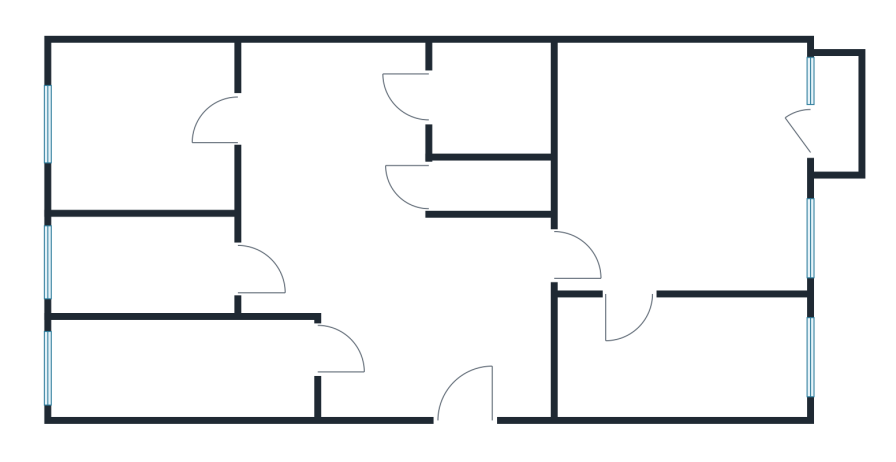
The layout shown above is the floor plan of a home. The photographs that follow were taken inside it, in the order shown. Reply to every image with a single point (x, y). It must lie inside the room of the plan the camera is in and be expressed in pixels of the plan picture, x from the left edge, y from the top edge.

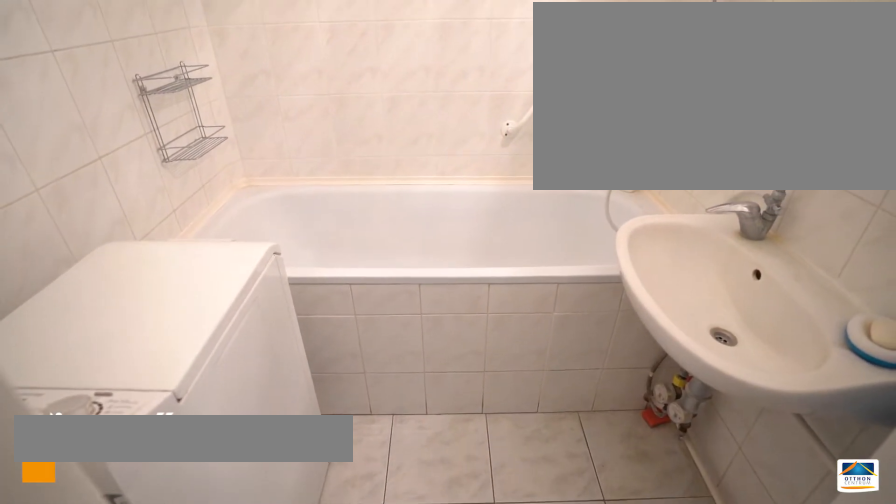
(486, 103)
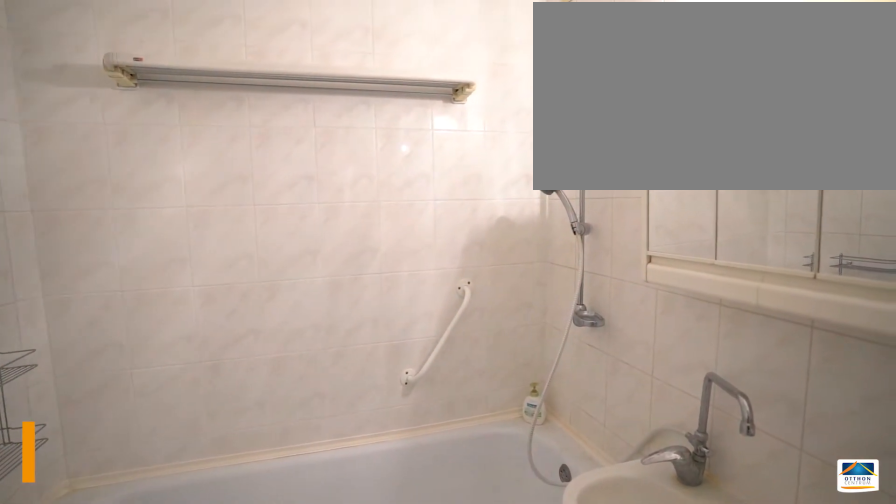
(486, 103)
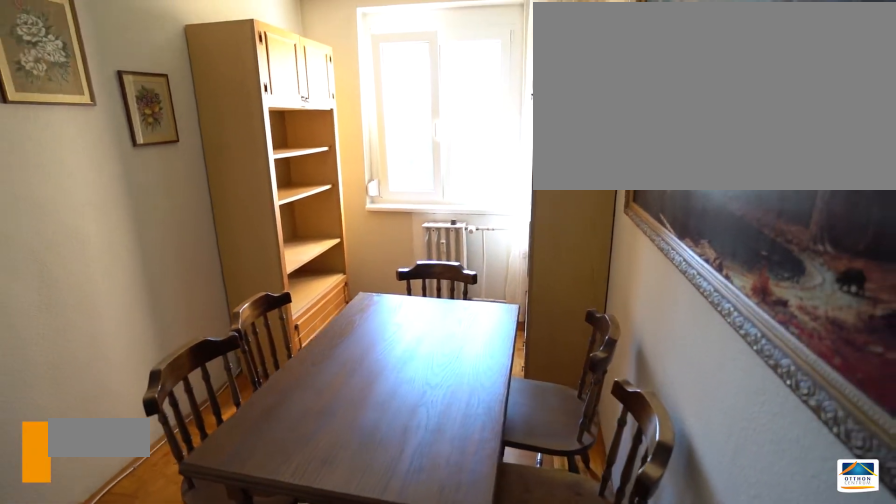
(672, 370)
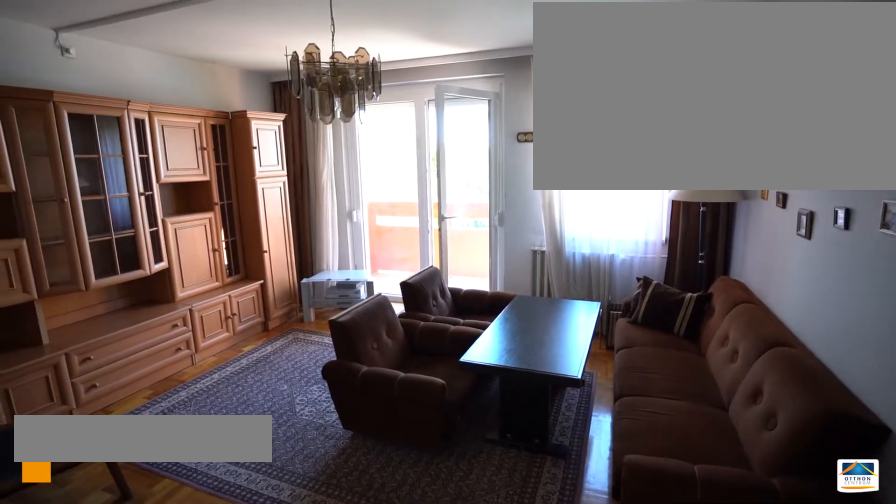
(683, 181)
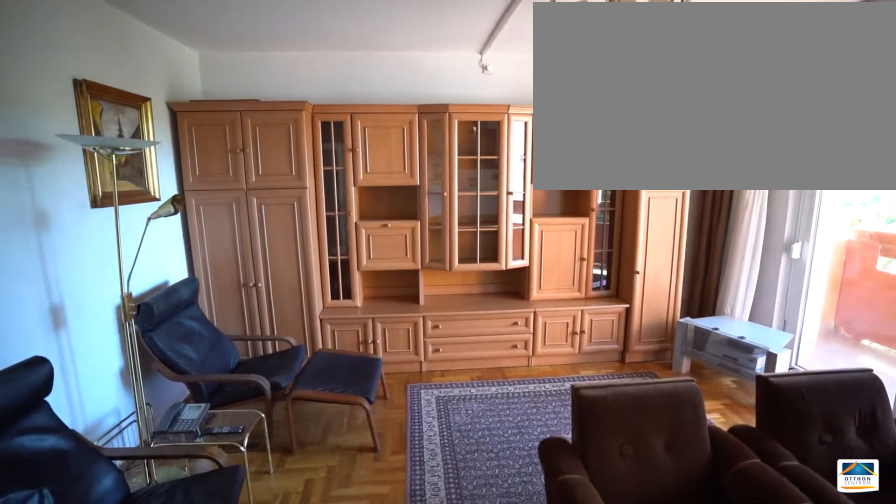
(683, 181)
